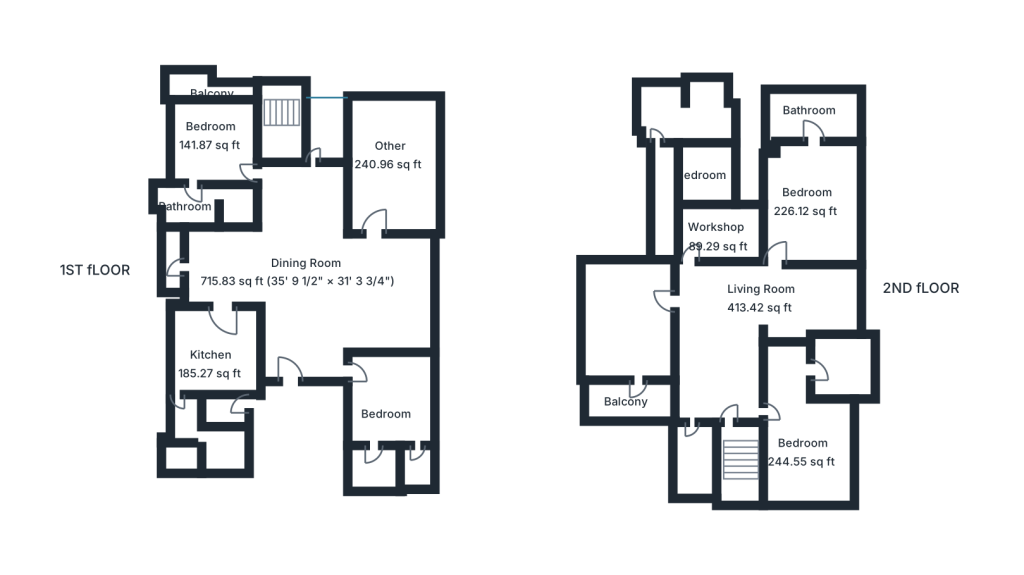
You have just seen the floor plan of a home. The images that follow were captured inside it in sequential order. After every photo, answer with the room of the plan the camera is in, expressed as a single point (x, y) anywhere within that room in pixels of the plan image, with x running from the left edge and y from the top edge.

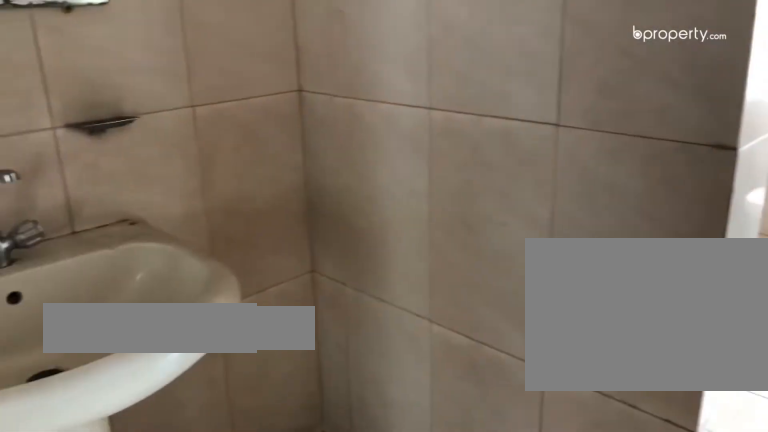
(198, 433)
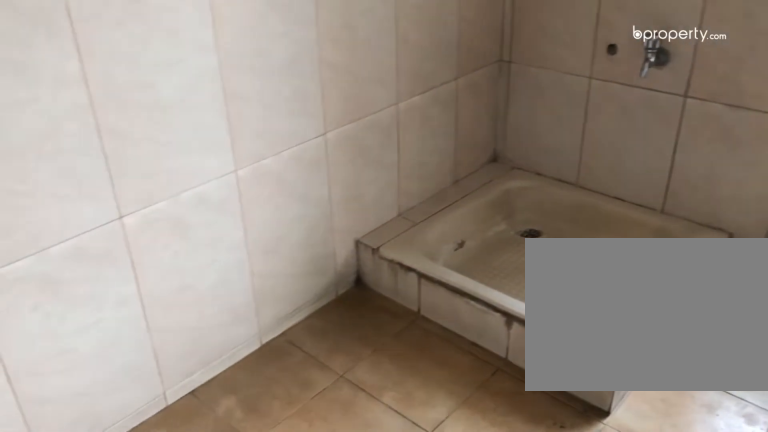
(198, 433)
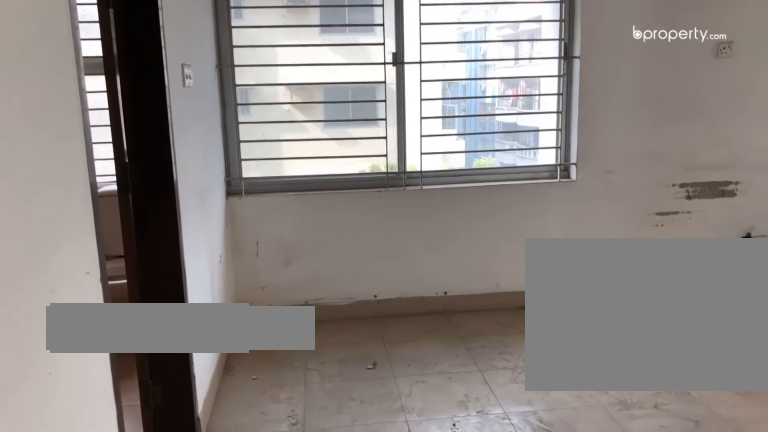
(212, 142)
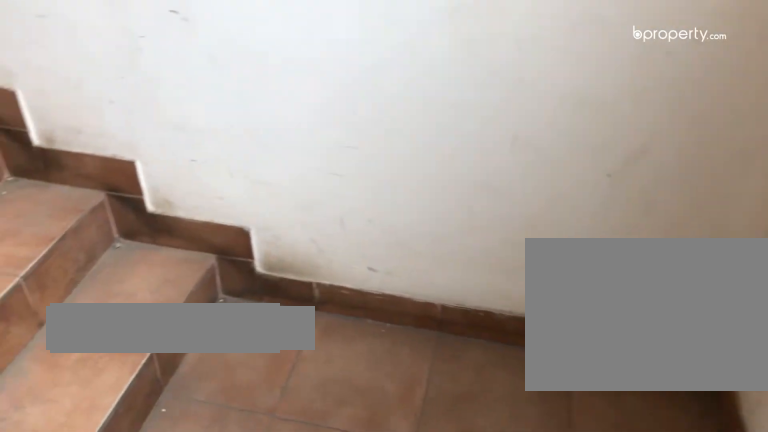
(735, 477)
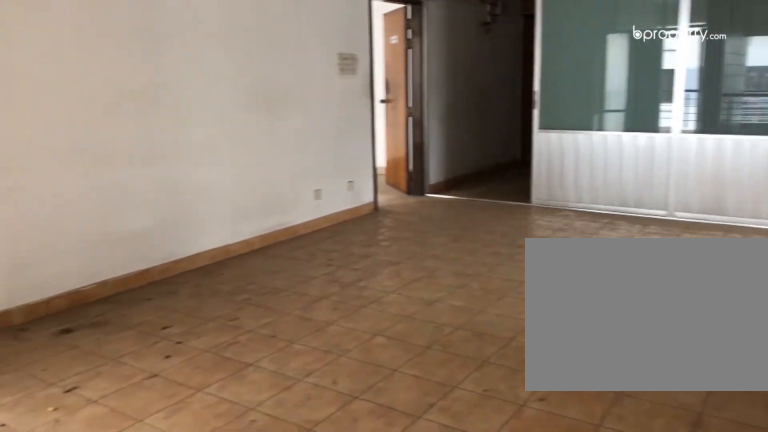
(724, 353)
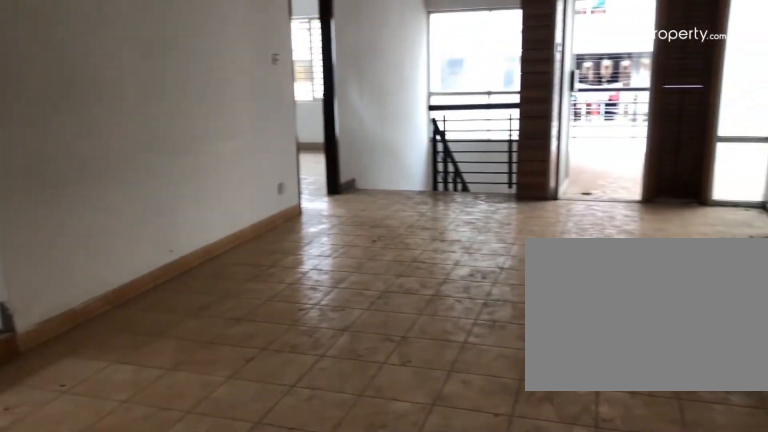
(724, 352)
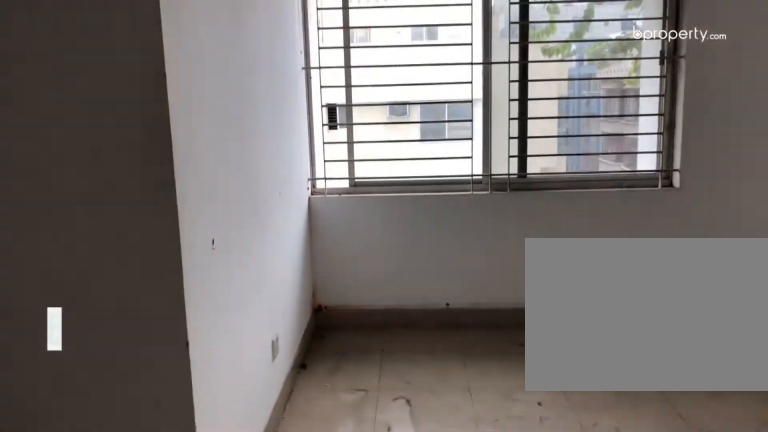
(814, 447)
